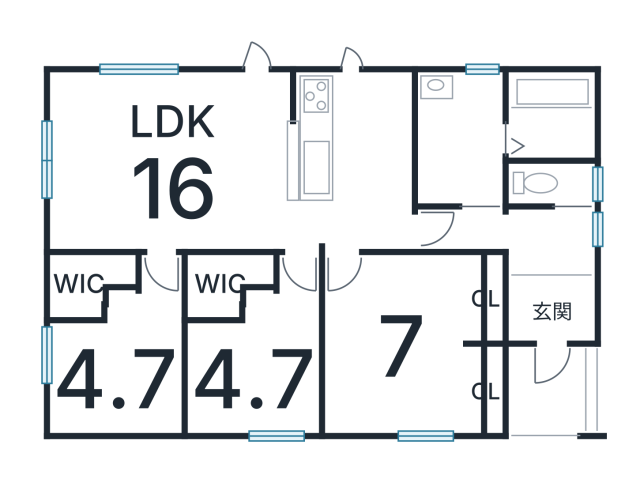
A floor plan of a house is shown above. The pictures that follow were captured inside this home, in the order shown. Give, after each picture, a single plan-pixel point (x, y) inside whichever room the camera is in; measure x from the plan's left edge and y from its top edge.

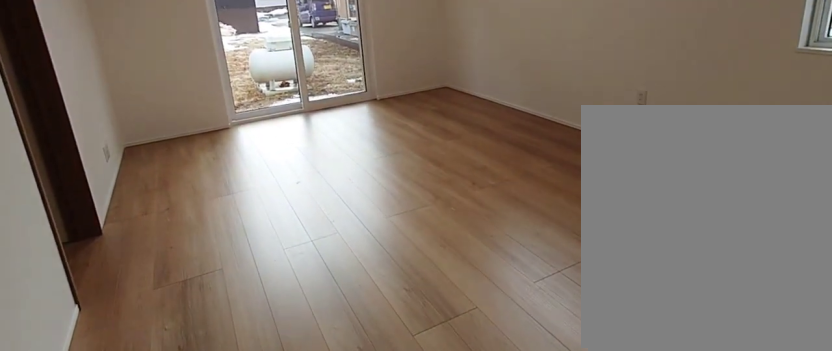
(170, 157)
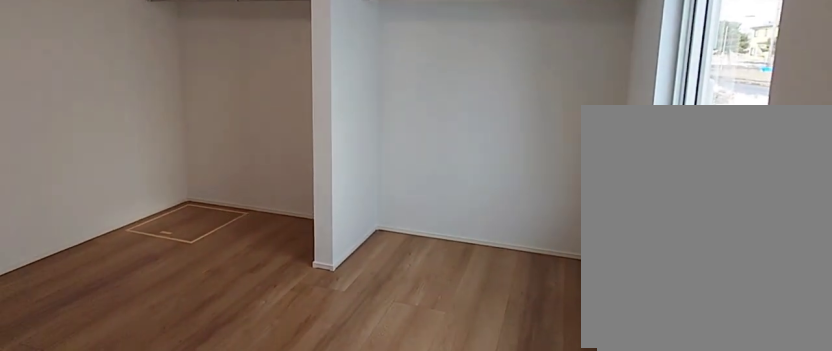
(403, 342)
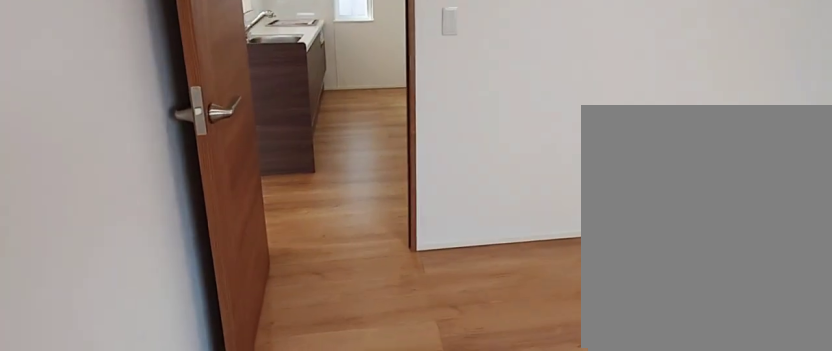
(403, 342)
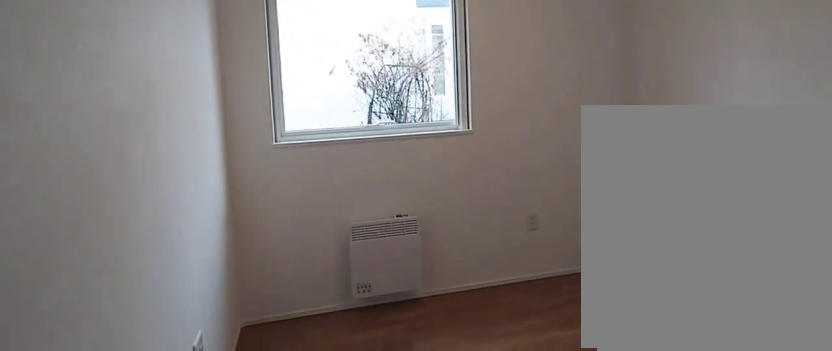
(256, 369)
